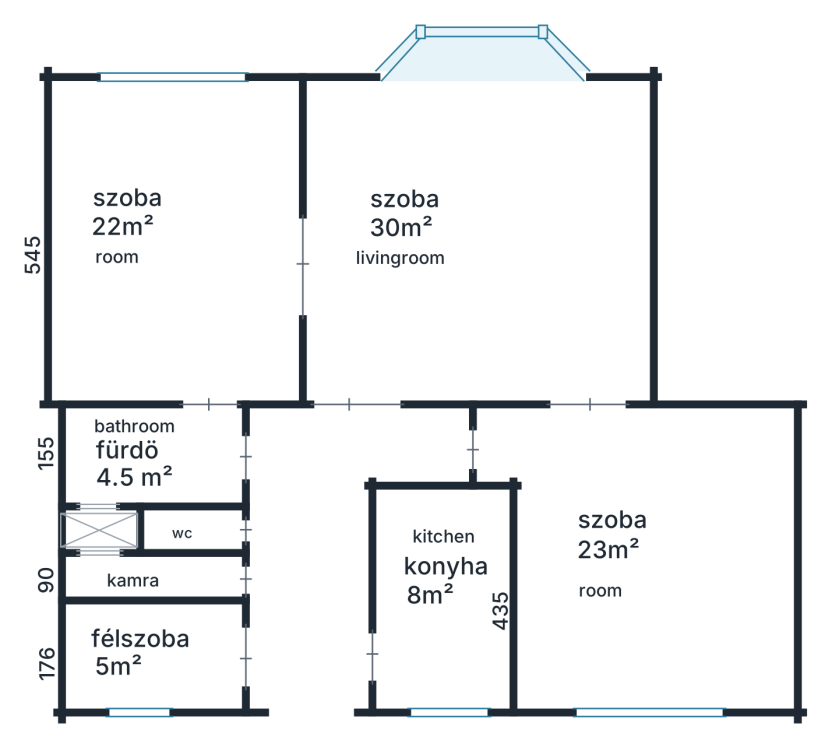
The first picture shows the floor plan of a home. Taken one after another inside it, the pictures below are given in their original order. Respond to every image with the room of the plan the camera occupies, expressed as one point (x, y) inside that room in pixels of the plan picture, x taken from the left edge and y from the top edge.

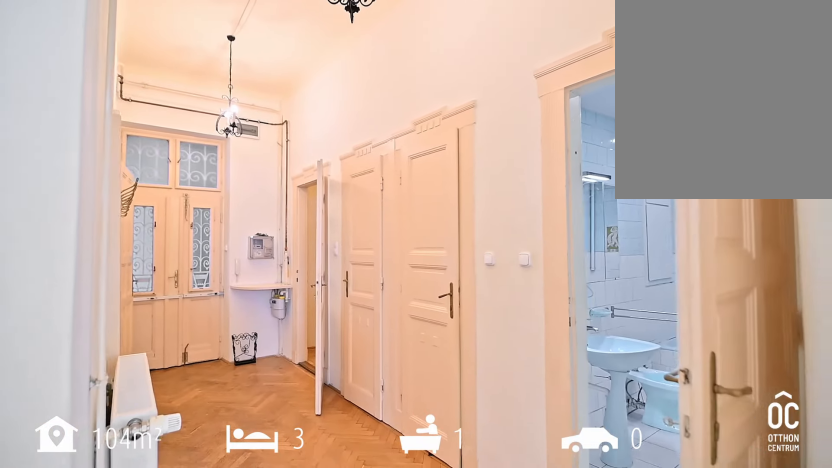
(307, 488)
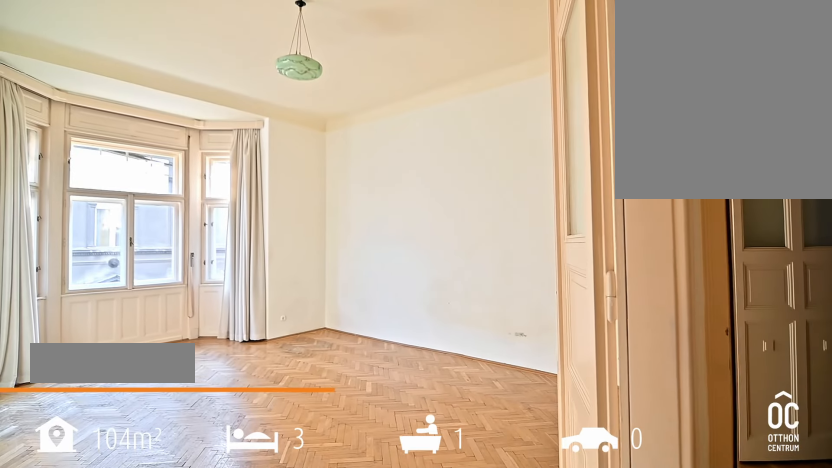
(475, 228)
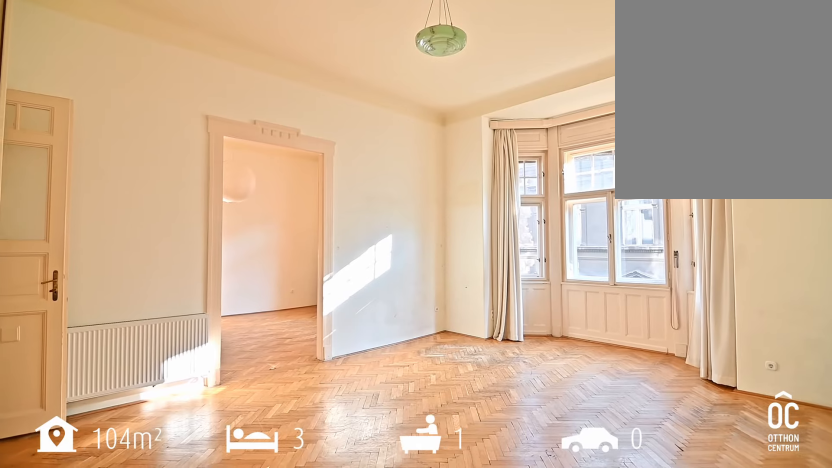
(475, 228)
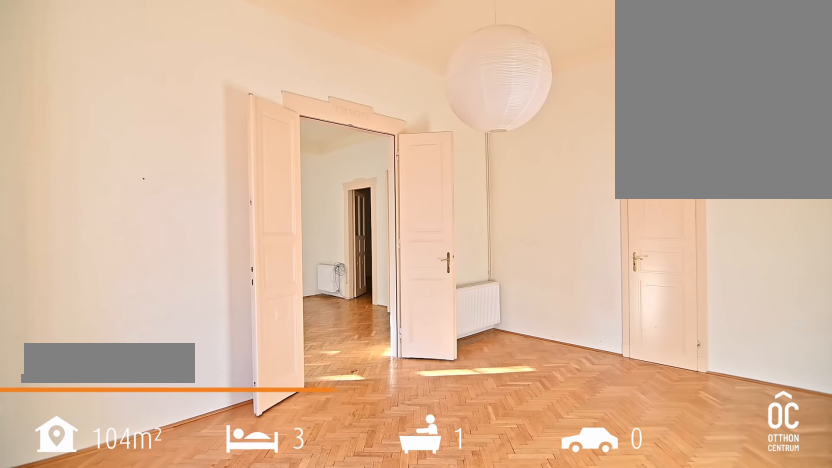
(167, 248)
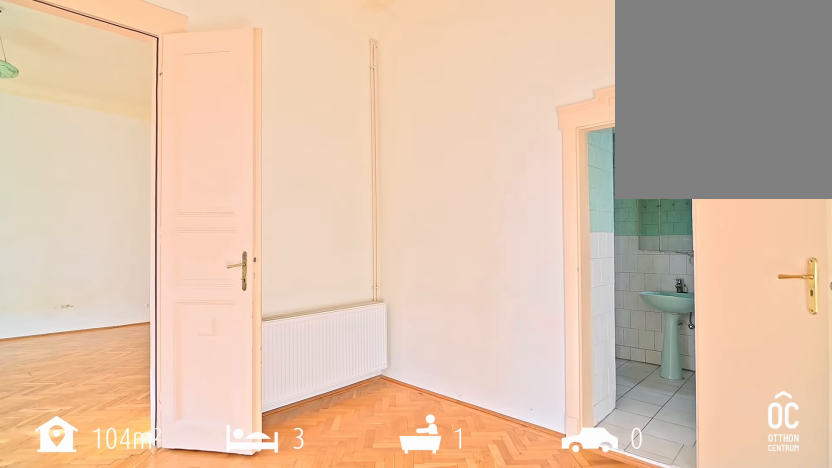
(167, 248)
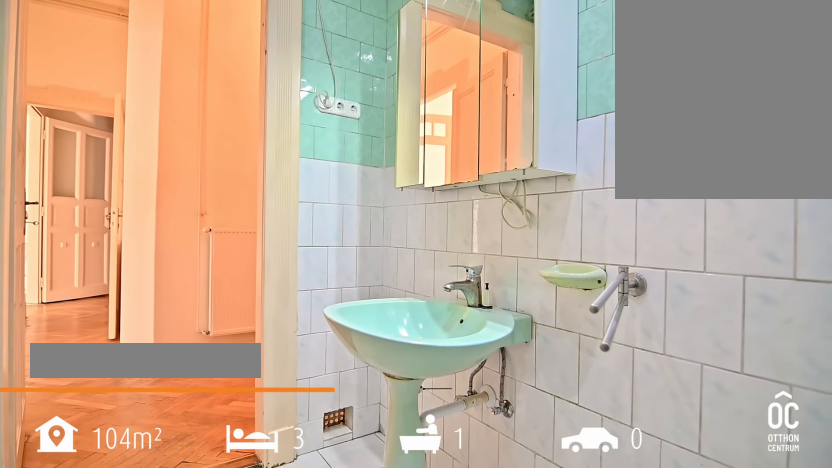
(150, 454)
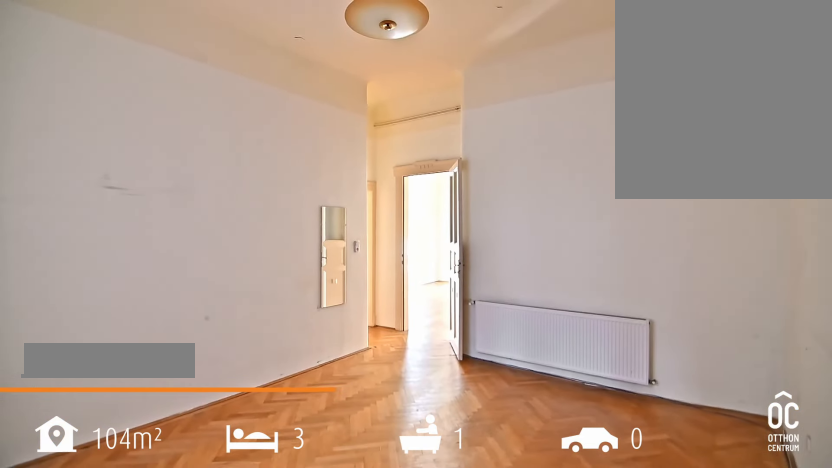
(655, 563)
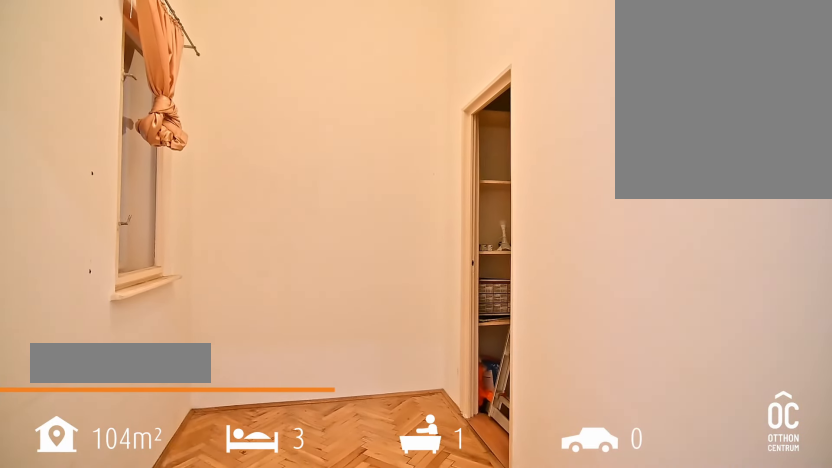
(152, 653)
